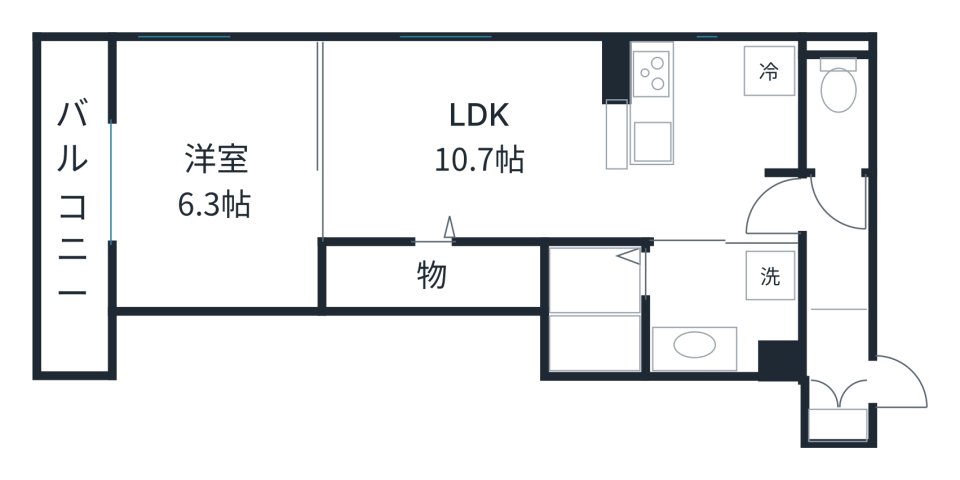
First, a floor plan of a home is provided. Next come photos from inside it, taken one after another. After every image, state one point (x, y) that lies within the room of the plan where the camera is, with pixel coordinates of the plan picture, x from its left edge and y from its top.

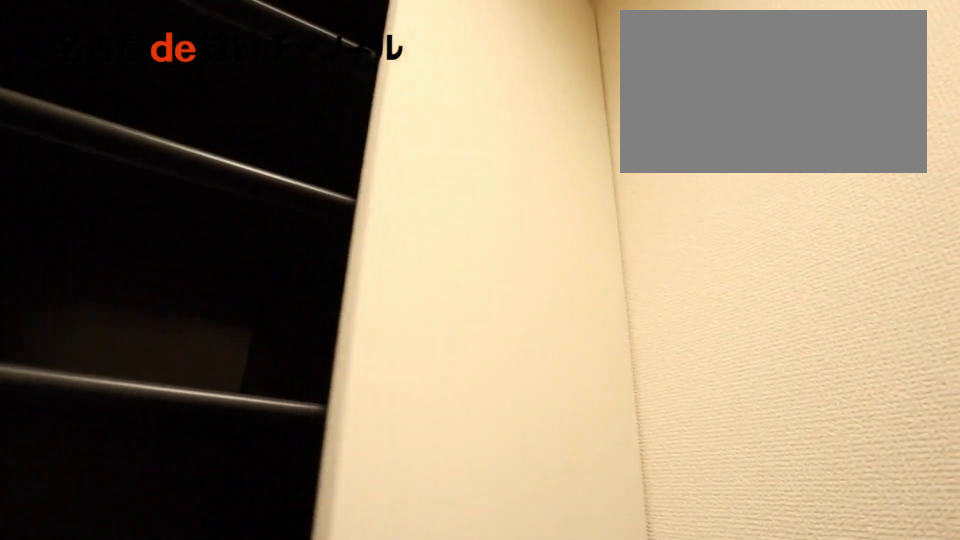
(839, 378)
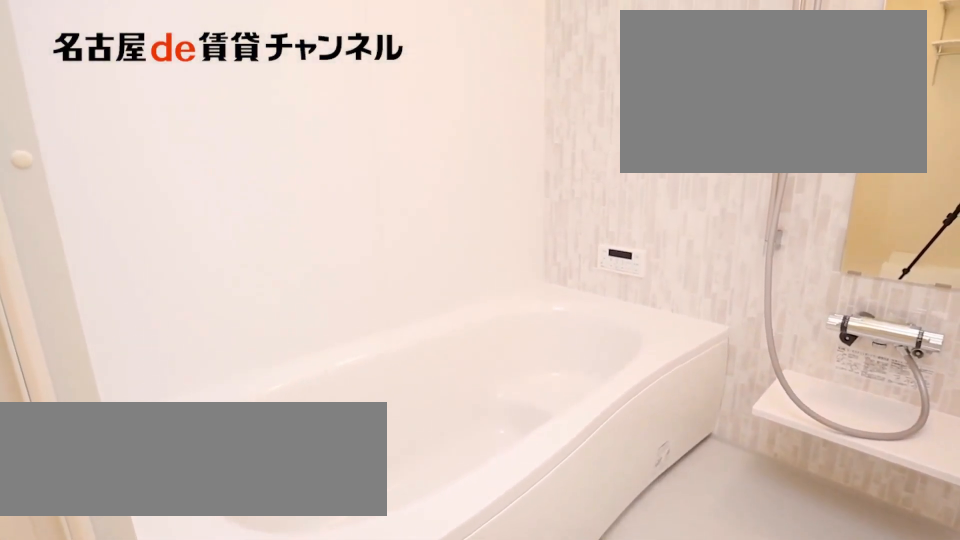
(595, 314)
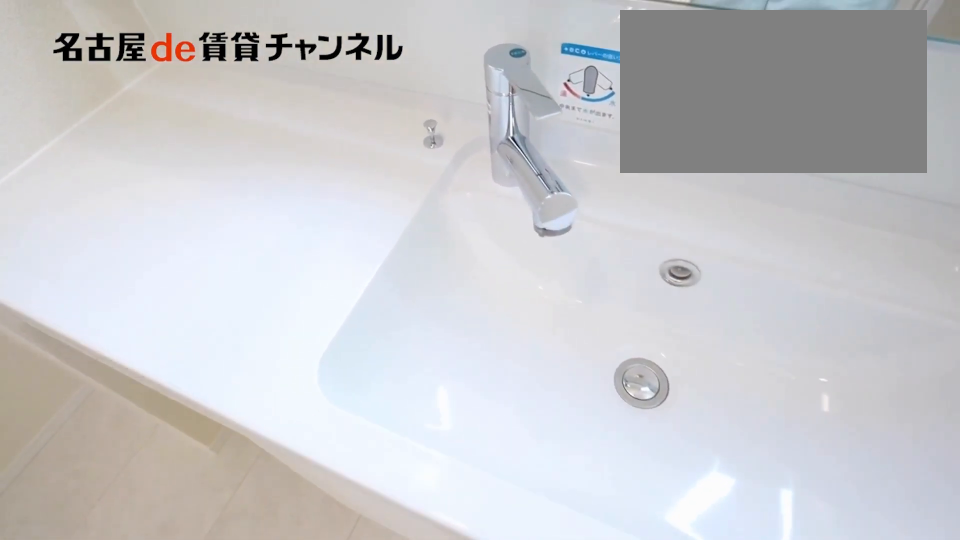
(725, 312)
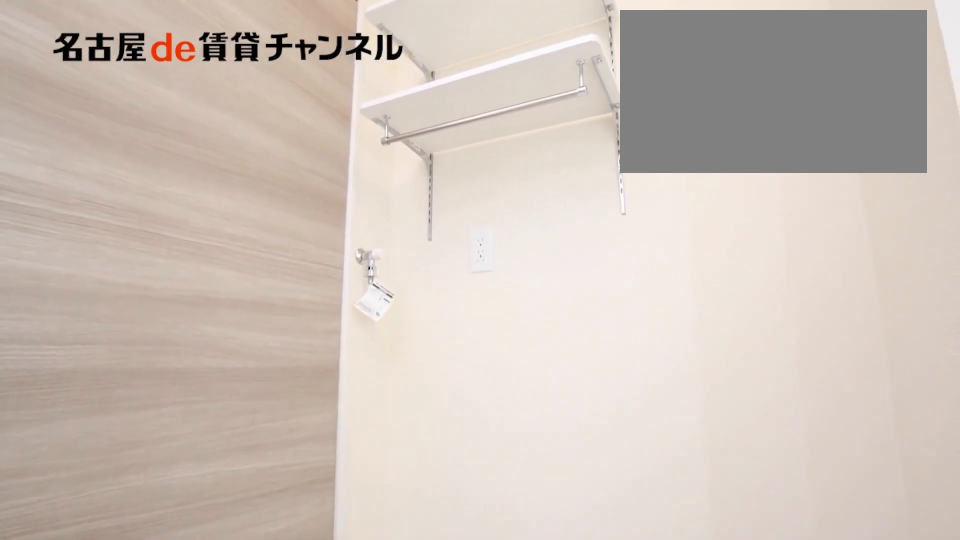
(725, 313)
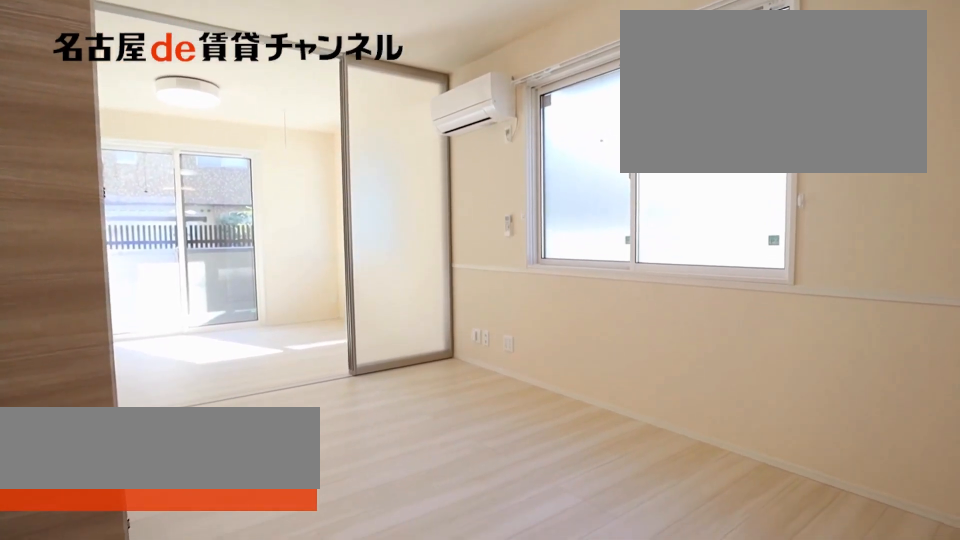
(463, 143)
